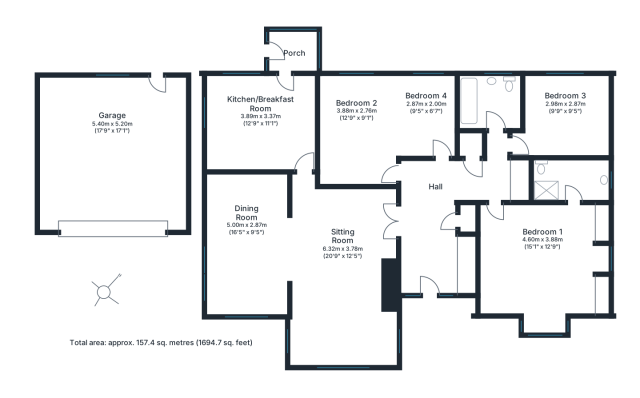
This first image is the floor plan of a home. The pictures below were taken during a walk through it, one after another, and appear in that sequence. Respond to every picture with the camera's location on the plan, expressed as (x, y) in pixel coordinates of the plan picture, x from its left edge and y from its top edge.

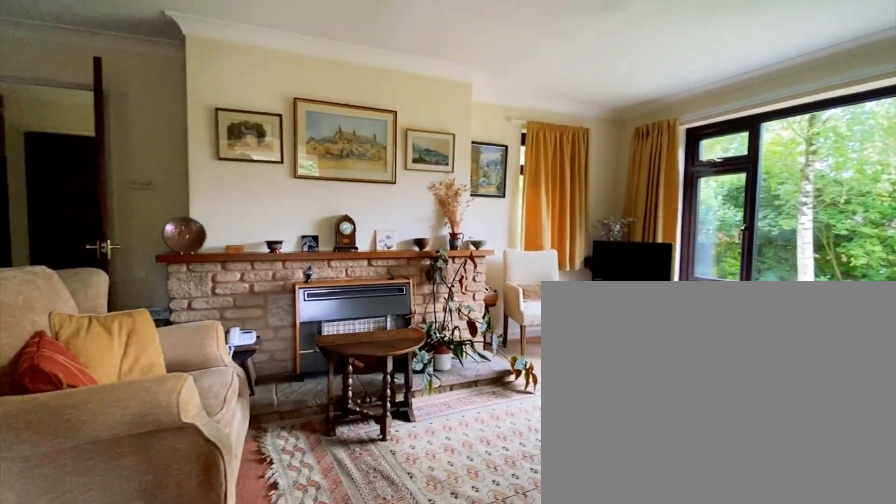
(313, 237)
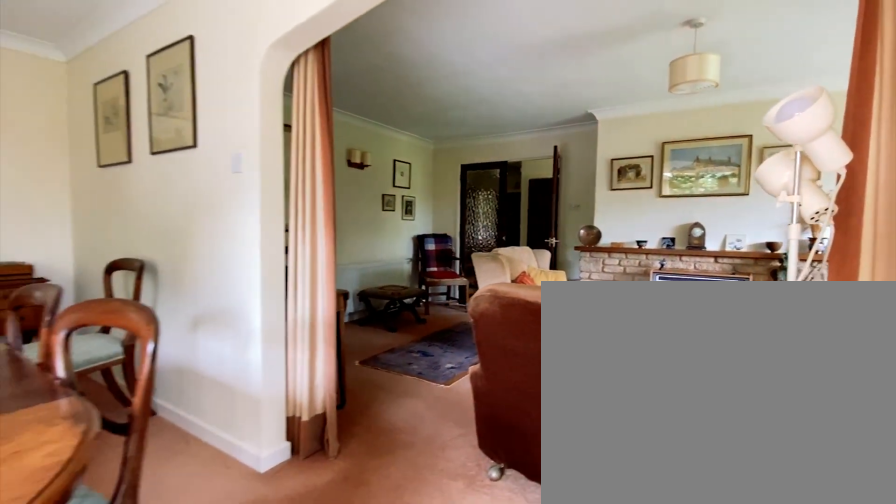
(280, 251)
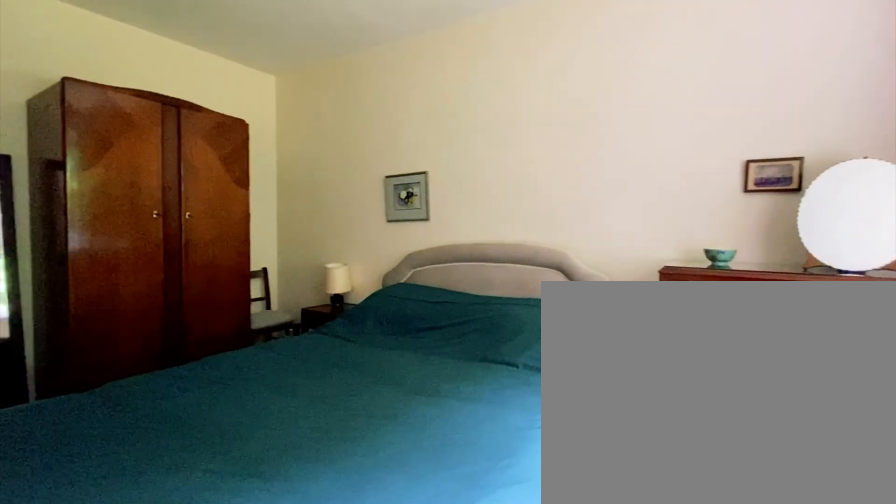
(356, 149)
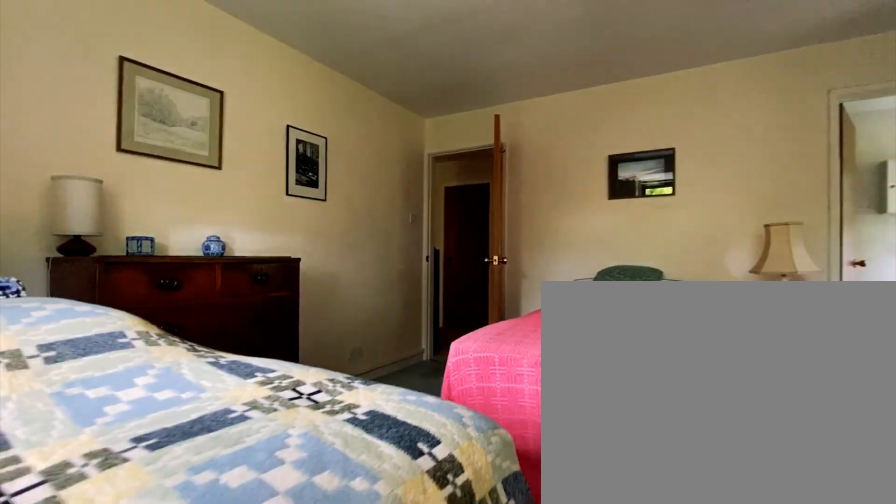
(527, 261)
